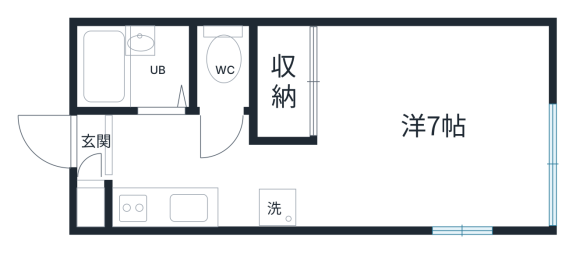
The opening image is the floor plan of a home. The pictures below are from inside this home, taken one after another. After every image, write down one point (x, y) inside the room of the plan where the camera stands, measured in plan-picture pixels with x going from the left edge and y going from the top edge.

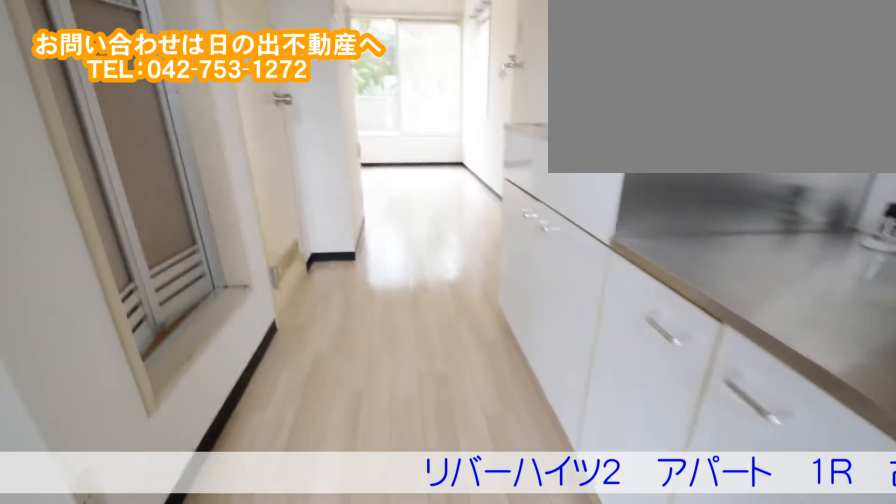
(147, 145)
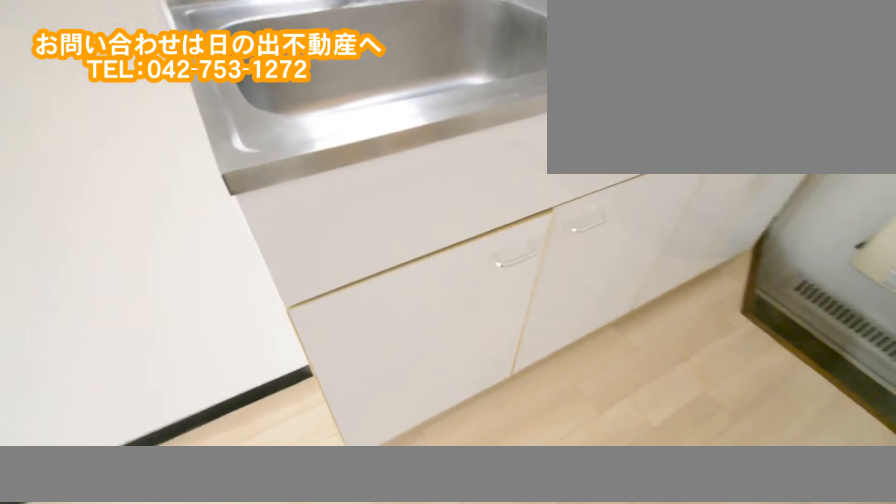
(187, 148)
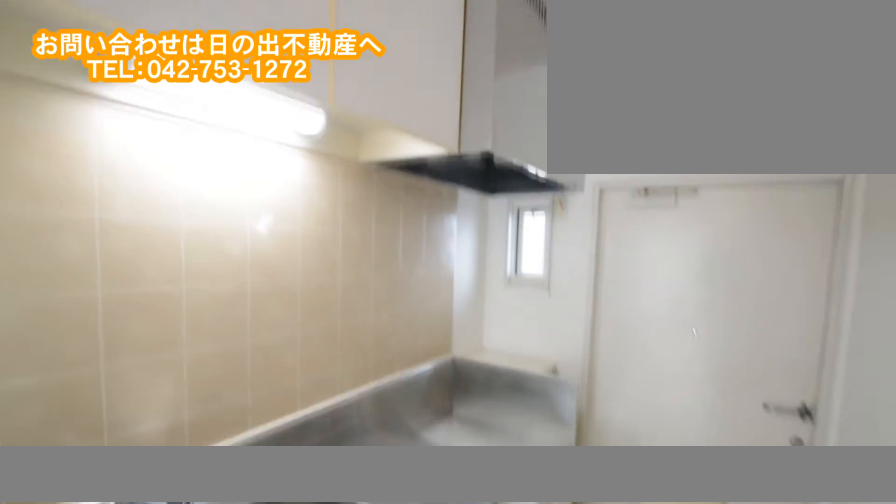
(187, 148)
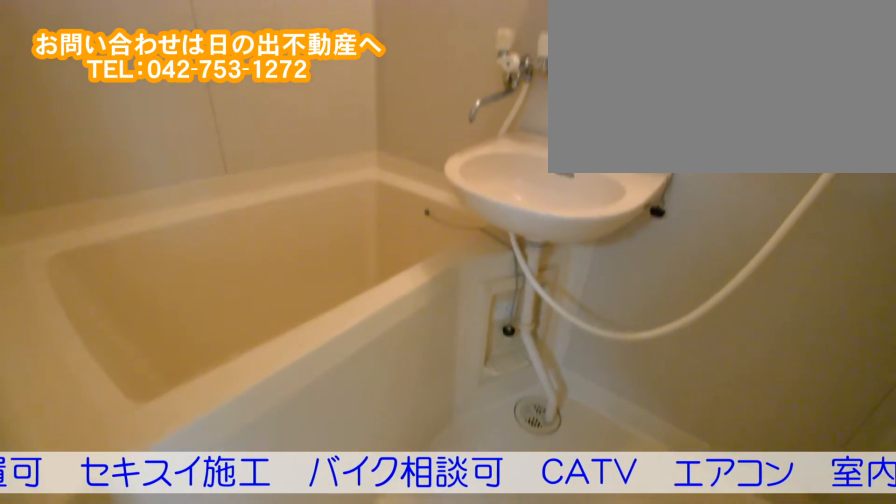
(128, 75)
